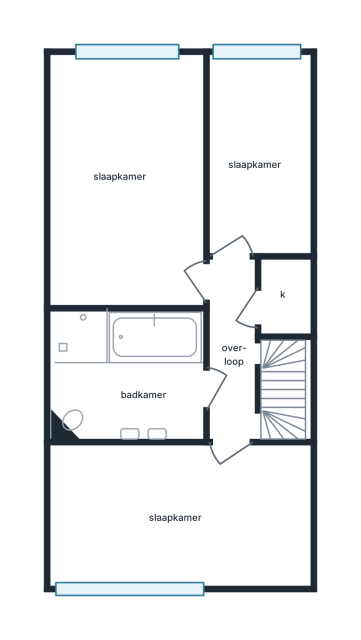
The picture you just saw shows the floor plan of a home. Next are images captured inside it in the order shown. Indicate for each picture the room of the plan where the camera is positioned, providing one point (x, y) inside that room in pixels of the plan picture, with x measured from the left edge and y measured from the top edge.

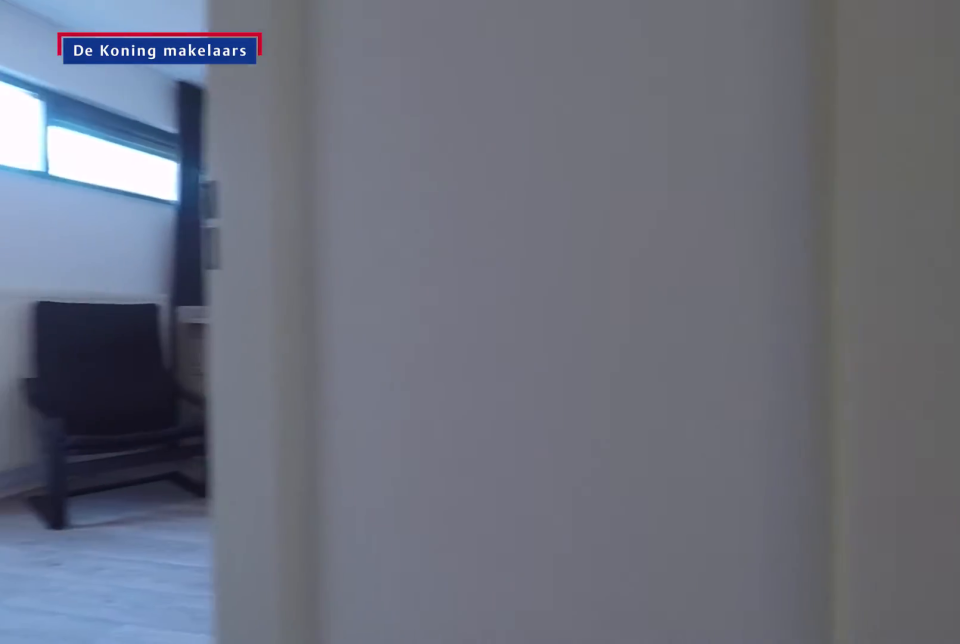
(235, 366)
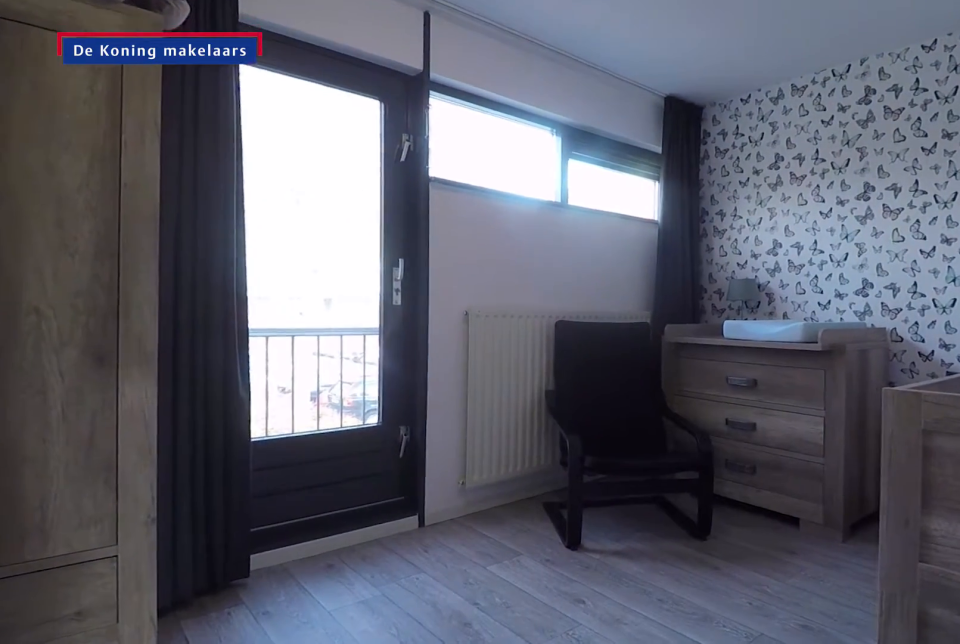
(181, 513)
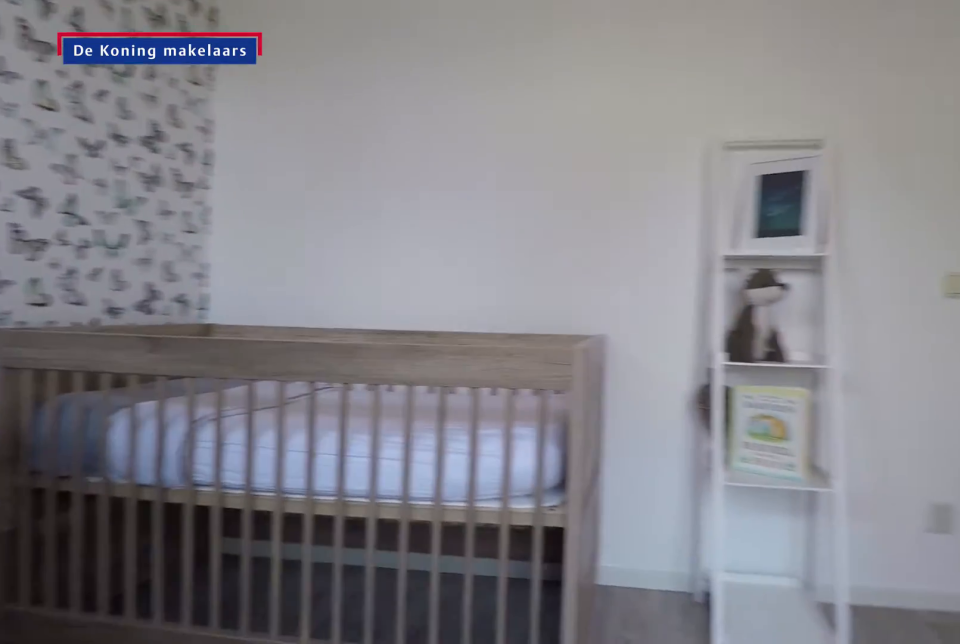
(181, 513)
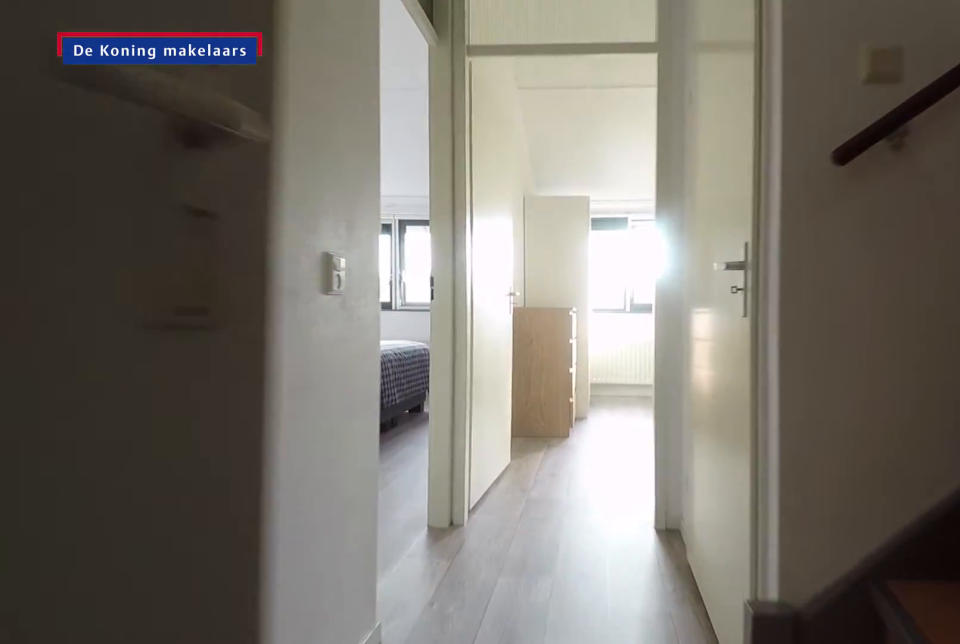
(235, 366)
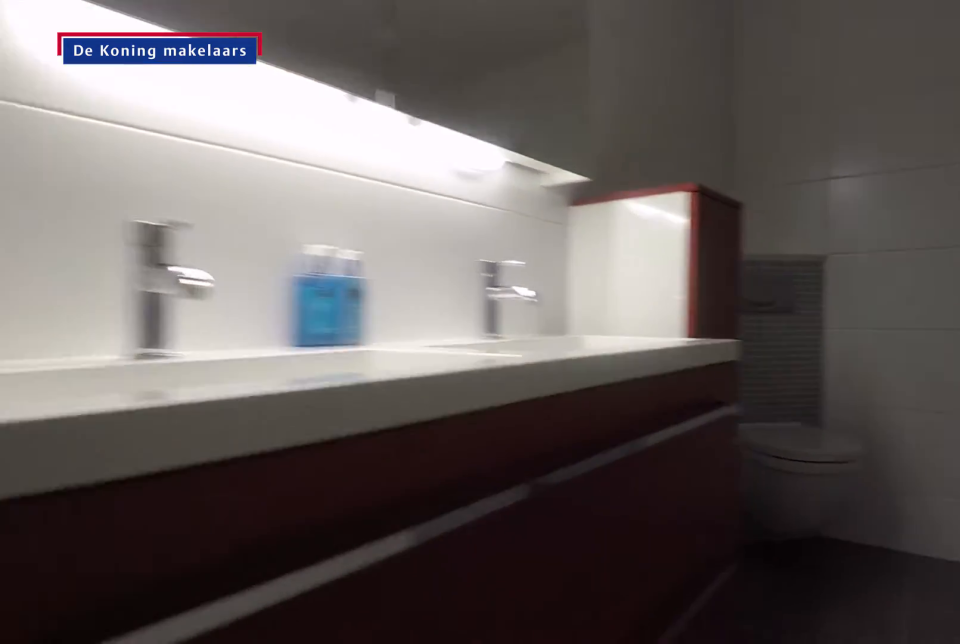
(129, 384)
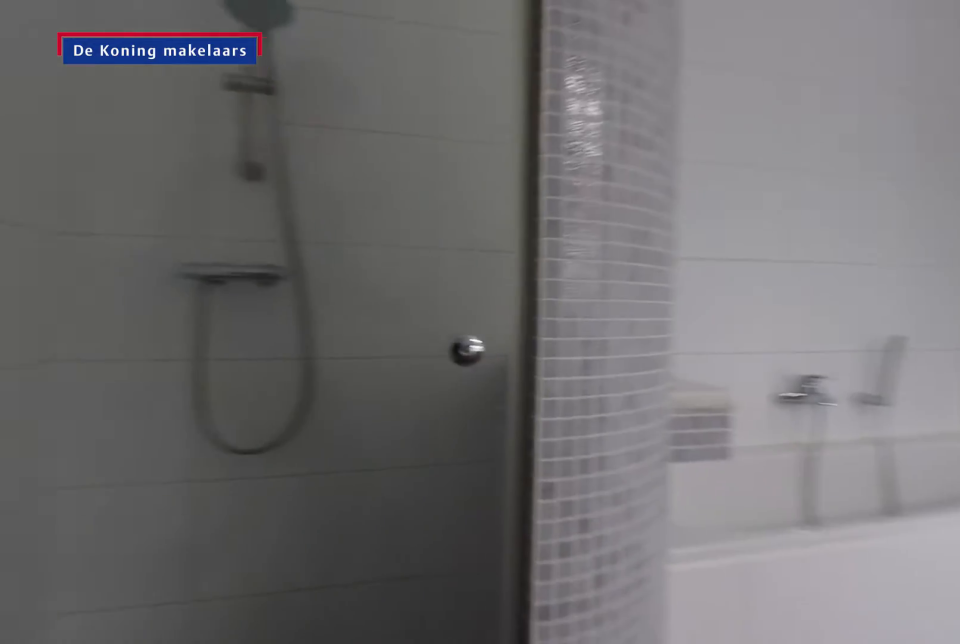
(129, 384)
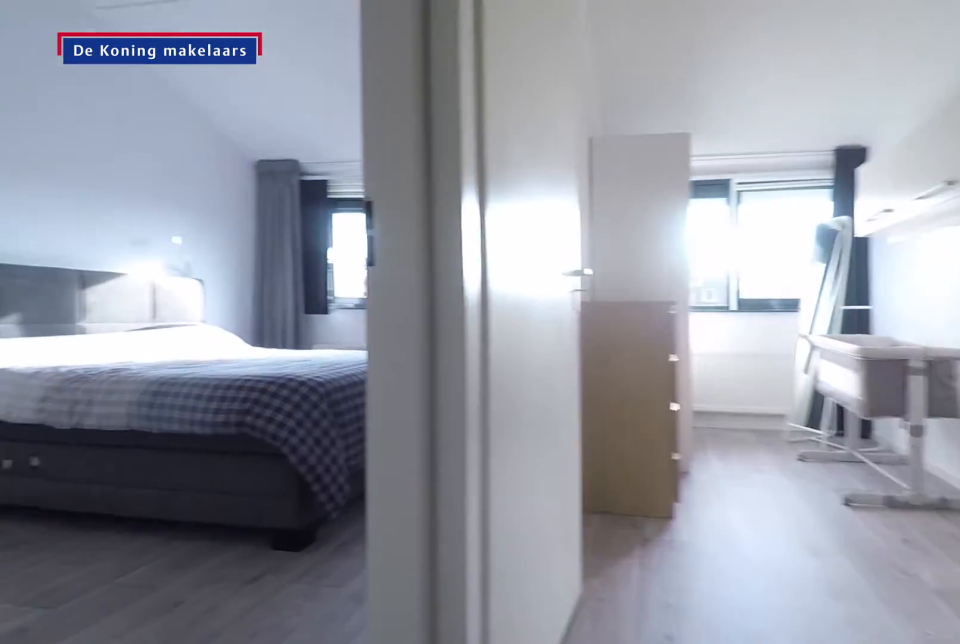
(235, 366)
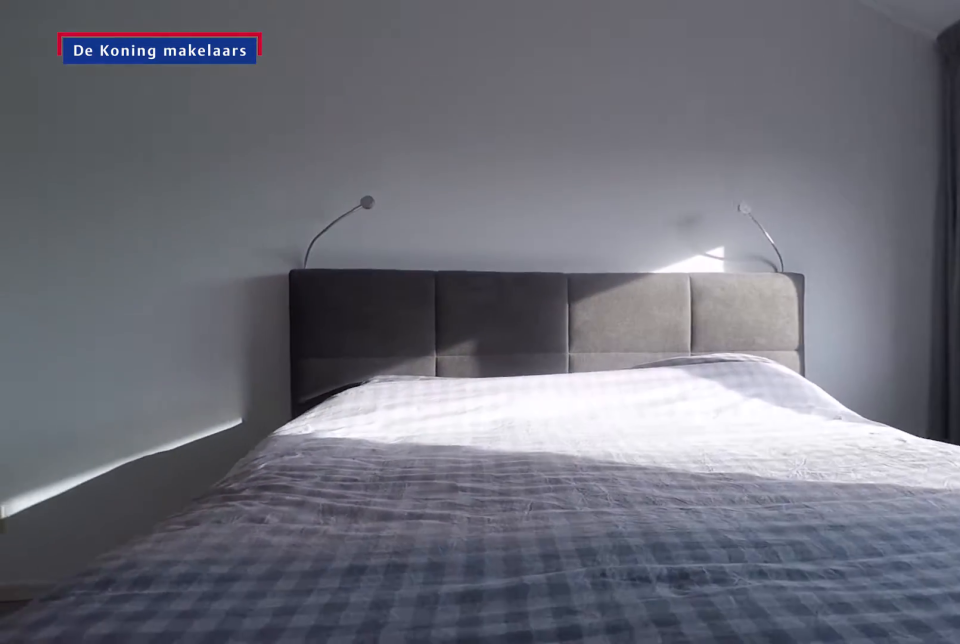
(122, 125)
